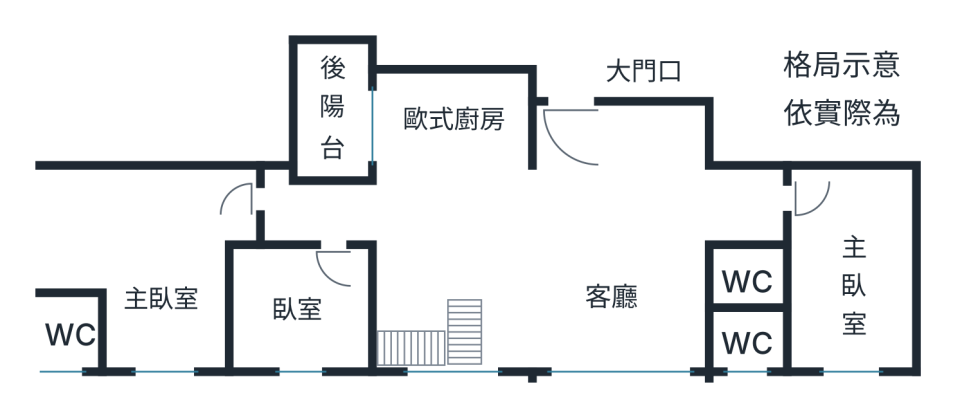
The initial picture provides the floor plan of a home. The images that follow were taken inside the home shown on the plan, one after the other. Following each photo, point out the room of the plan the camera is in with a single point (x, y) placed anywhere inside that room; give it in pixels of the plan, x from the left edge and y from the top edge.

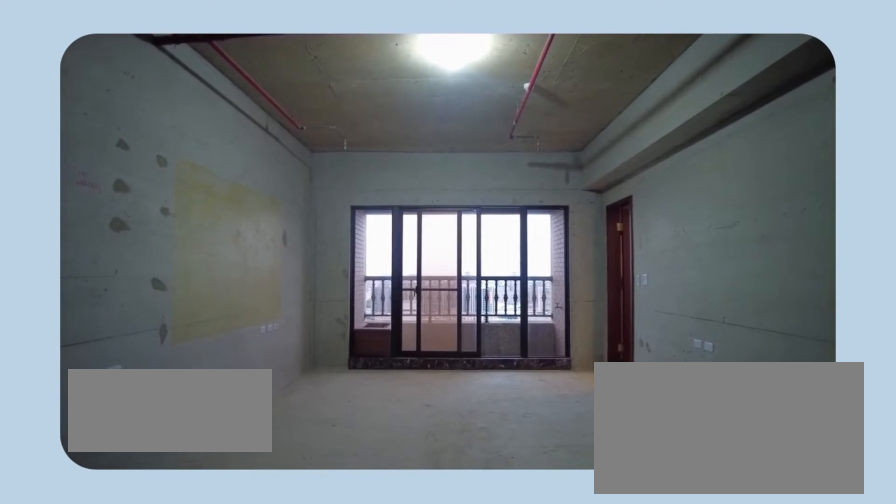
(151, 274)
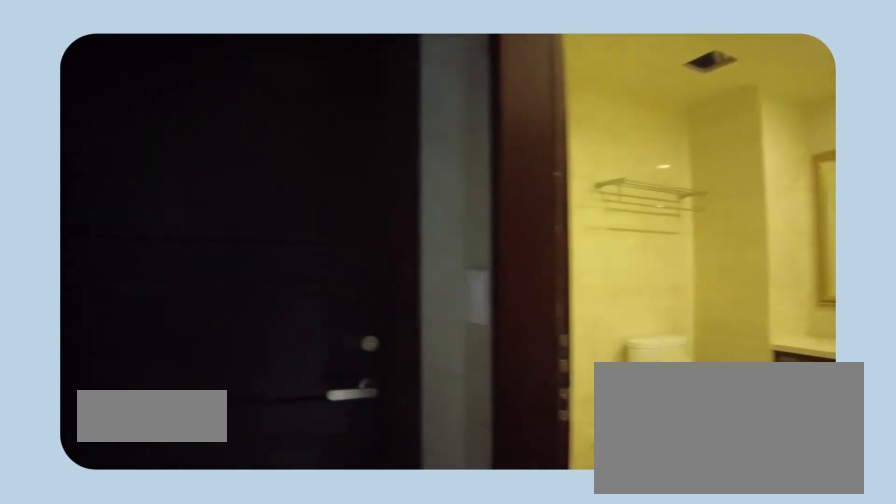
(742, 281)
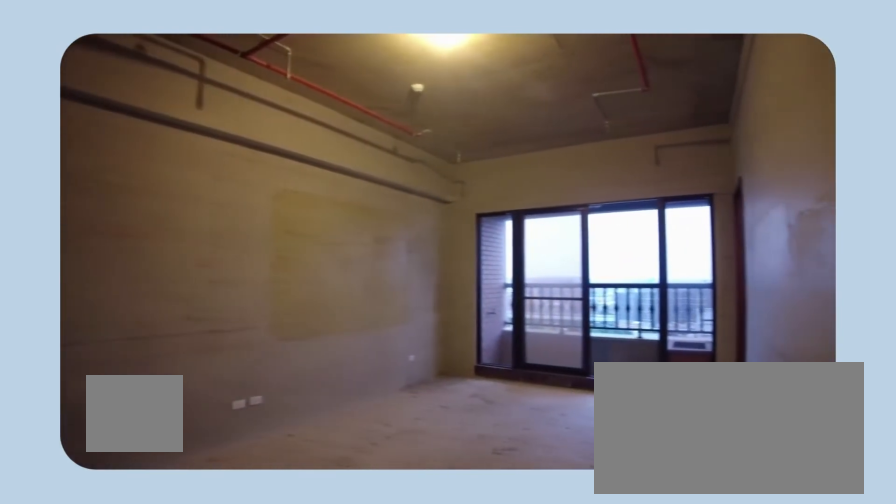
(832, 253)
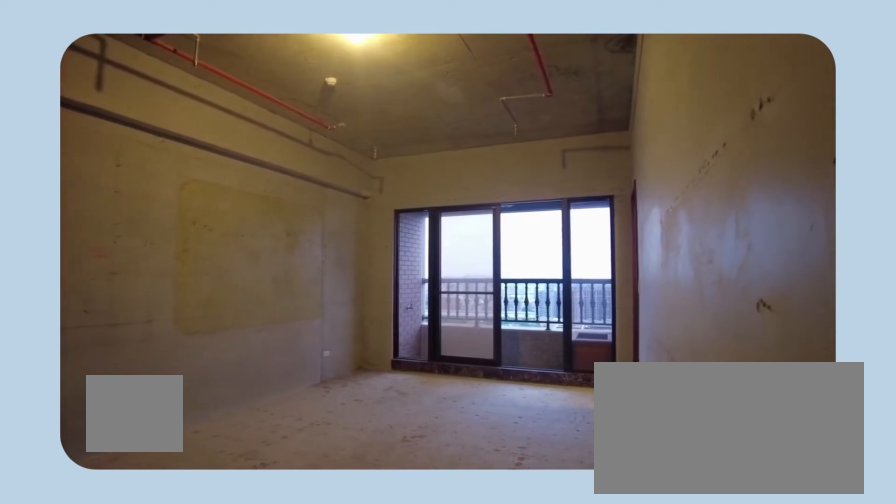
(832, 253)
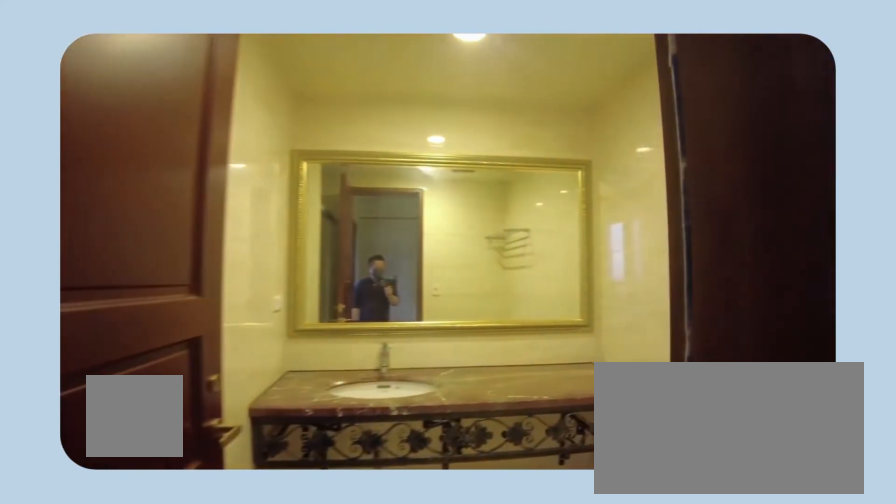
(746, 334)
